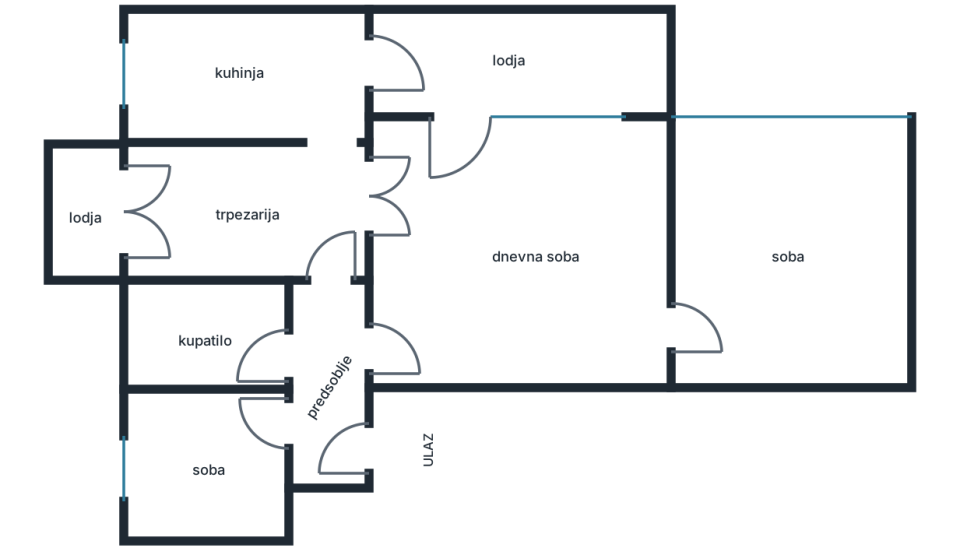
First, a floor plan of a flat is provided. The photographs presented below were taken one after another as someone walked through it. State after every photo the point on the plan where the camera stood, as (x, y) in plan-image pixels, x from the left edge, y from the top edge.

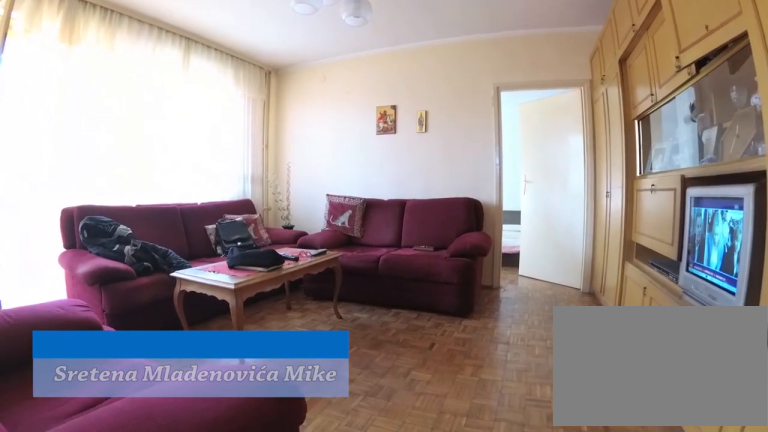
(417, 354)
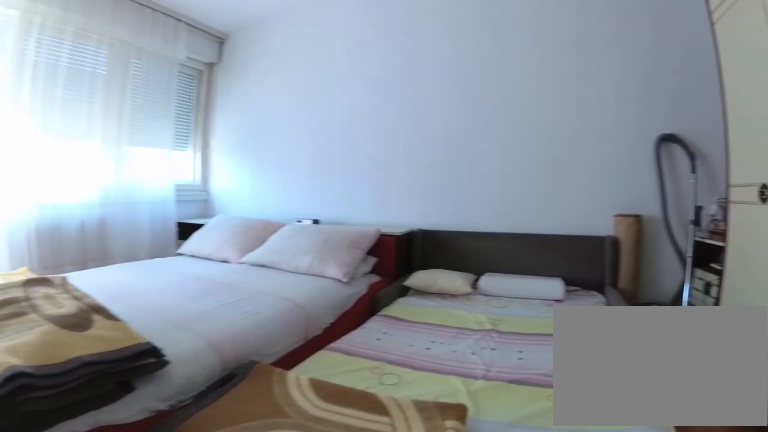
(704, 342)
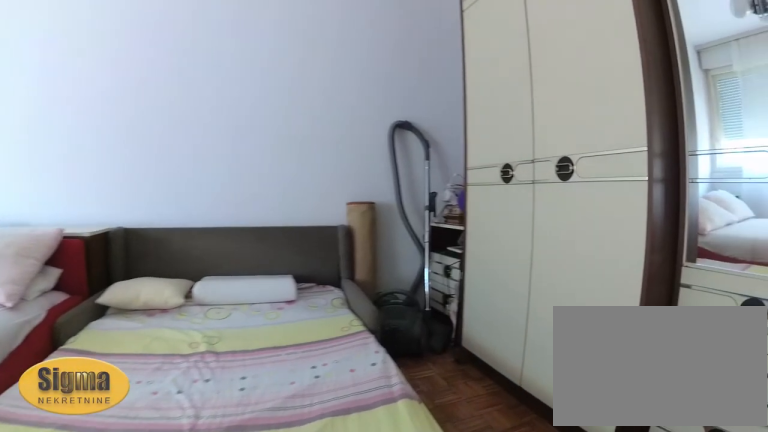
(727, 339)
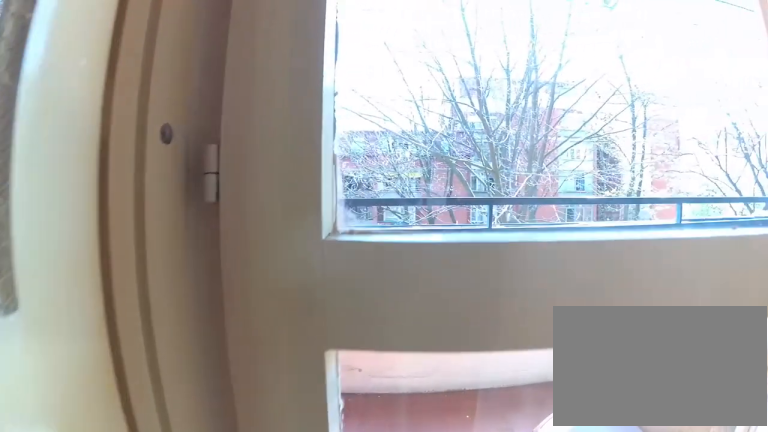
(412, 180)
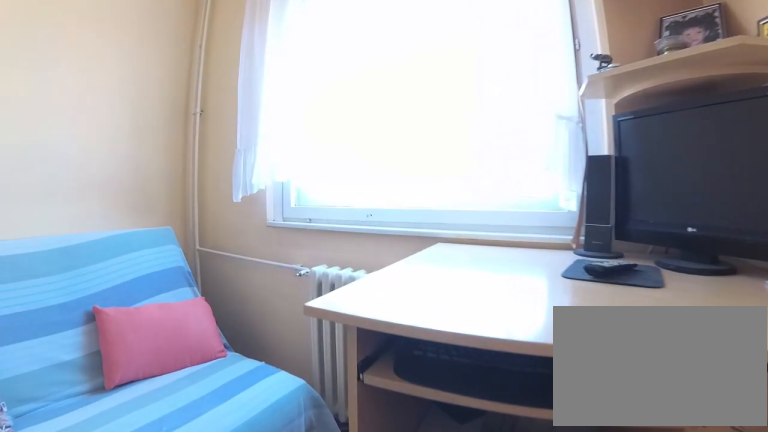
(229, 438)
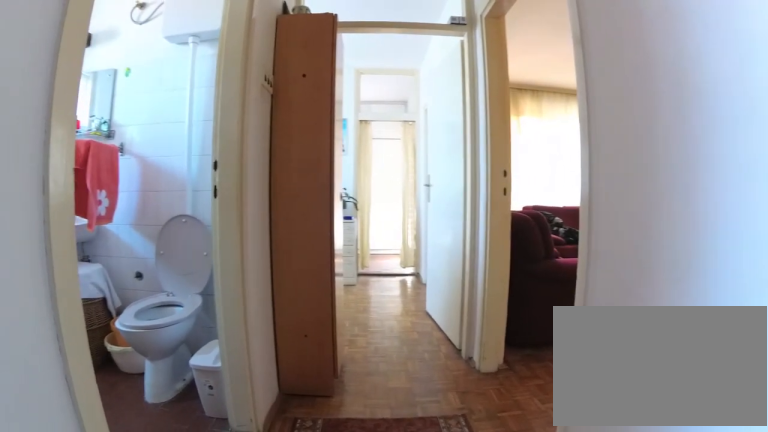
(335, 450)
